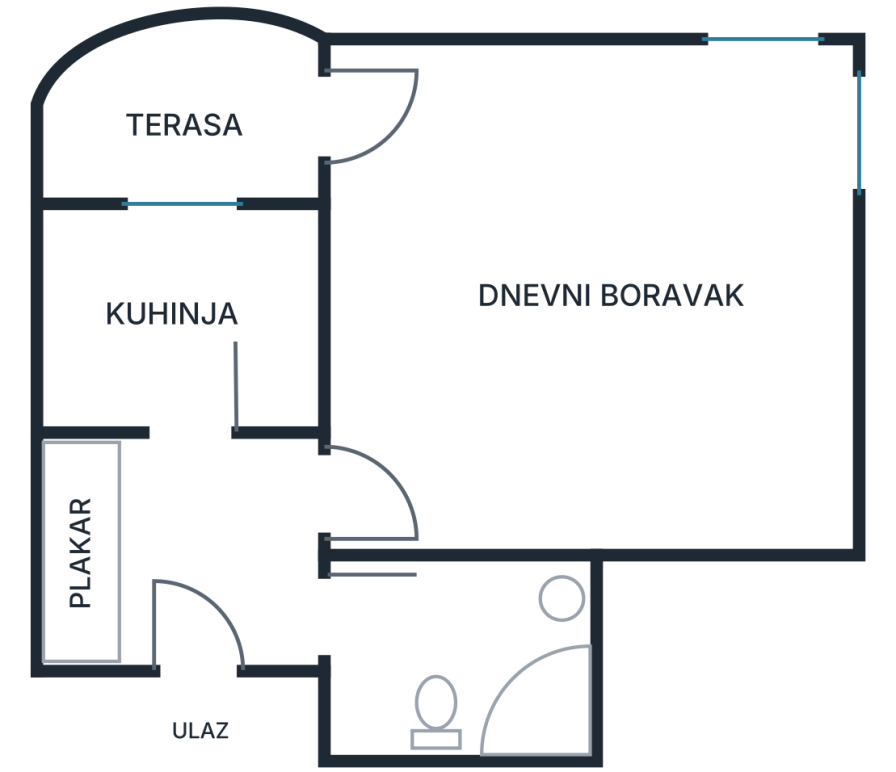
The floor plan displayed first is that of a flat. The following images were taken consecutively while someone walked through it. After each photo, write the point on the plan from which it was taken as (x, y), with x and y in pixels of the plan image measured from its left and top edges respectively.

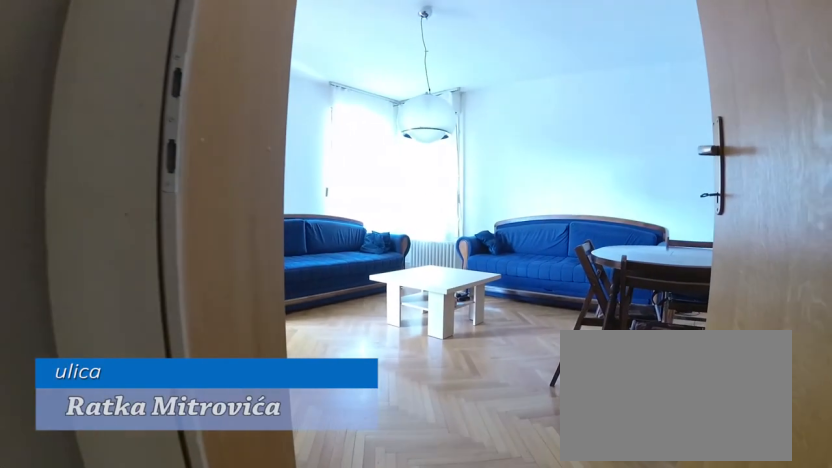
(292, 537)
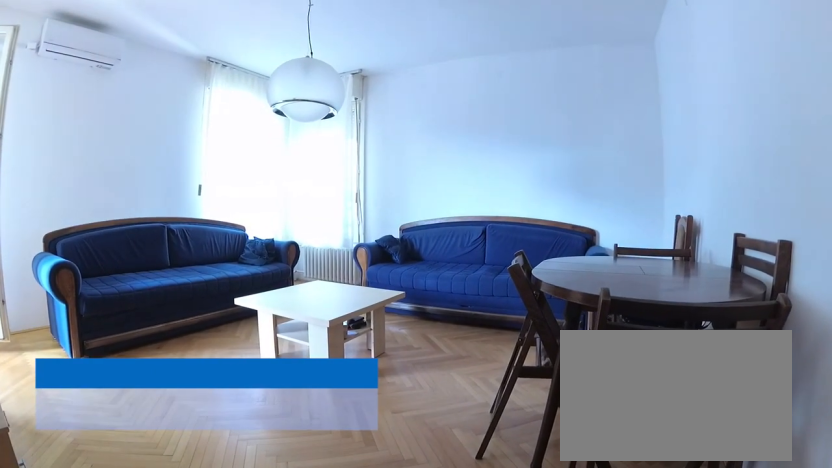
(408, 476)
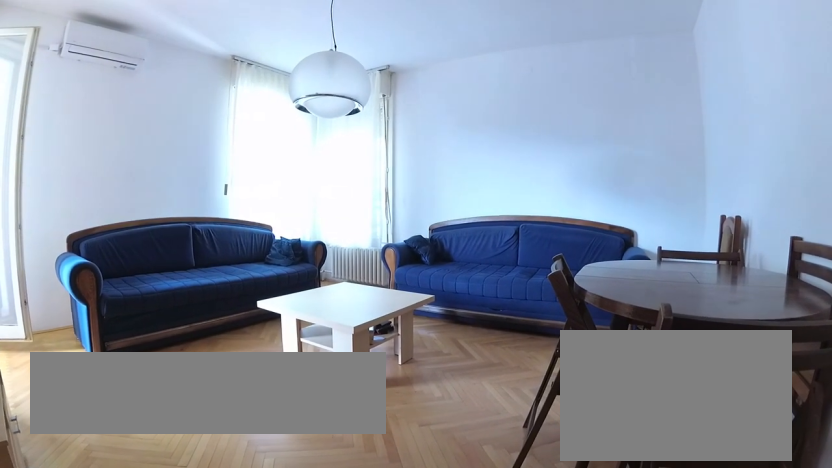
(411, 476)
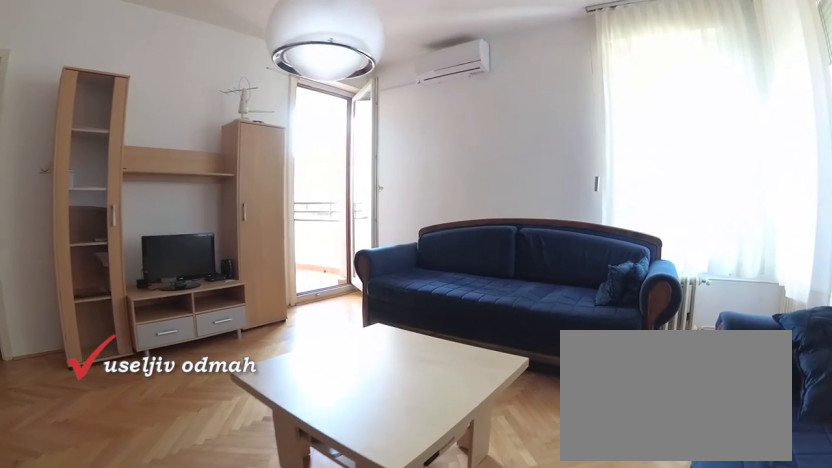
(737, 454)
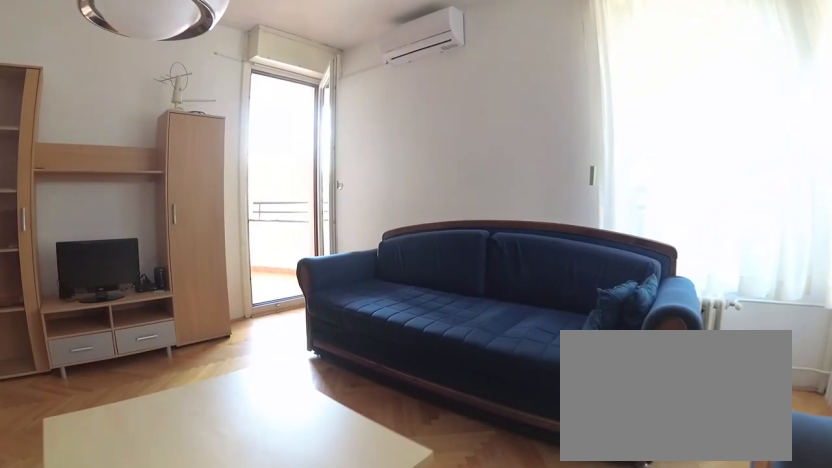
(724, 373)
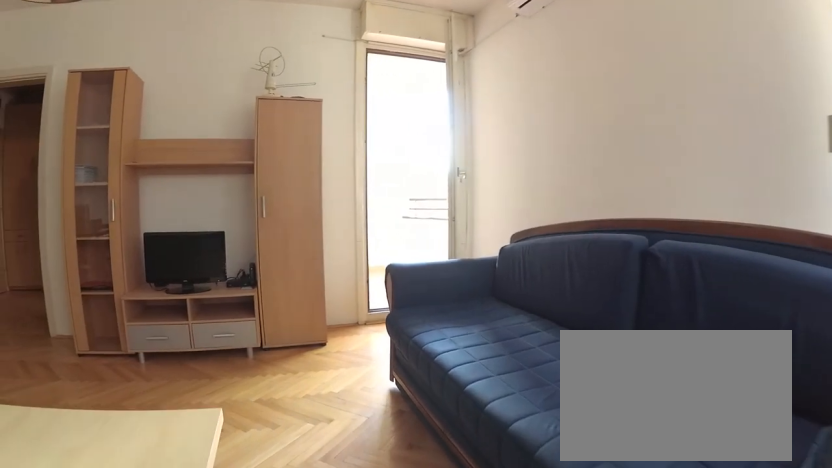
(739, 279)
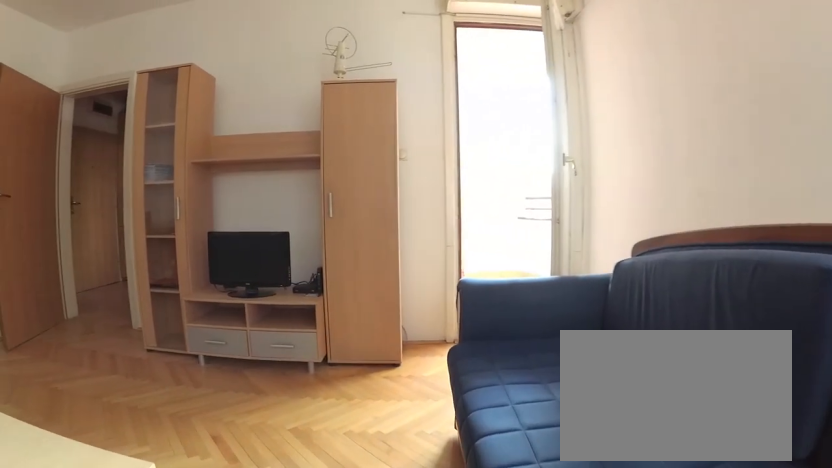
(730, 207)
